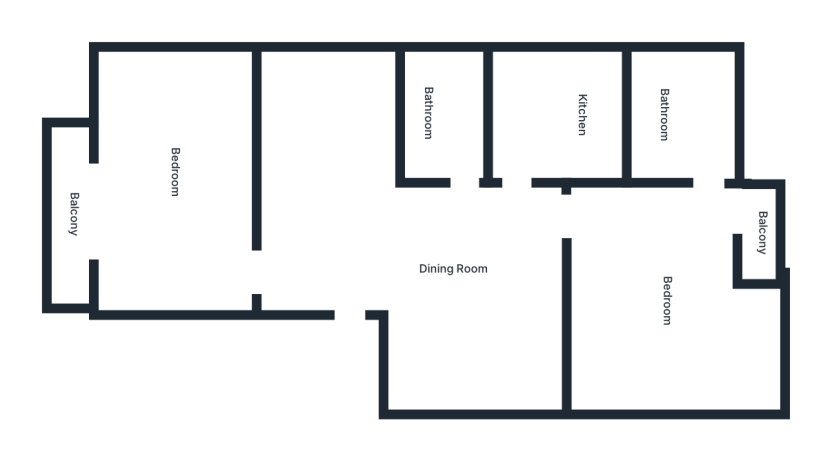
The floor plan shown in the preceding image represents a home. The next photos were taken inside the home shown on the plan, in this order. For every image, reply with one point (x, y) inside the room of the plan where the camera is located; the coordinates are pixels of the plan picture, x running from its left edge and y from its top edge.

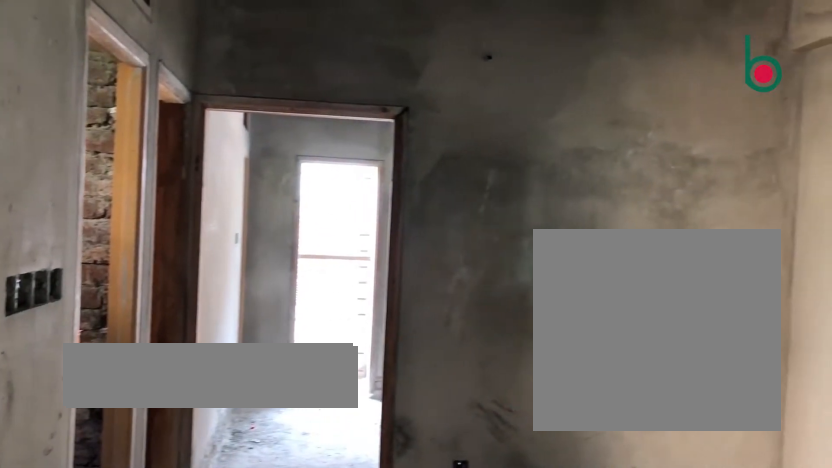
(456, 270)
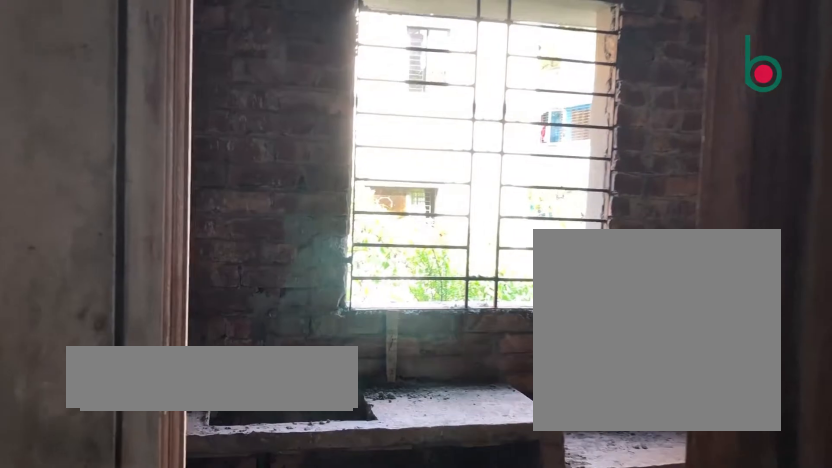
(580, 117)
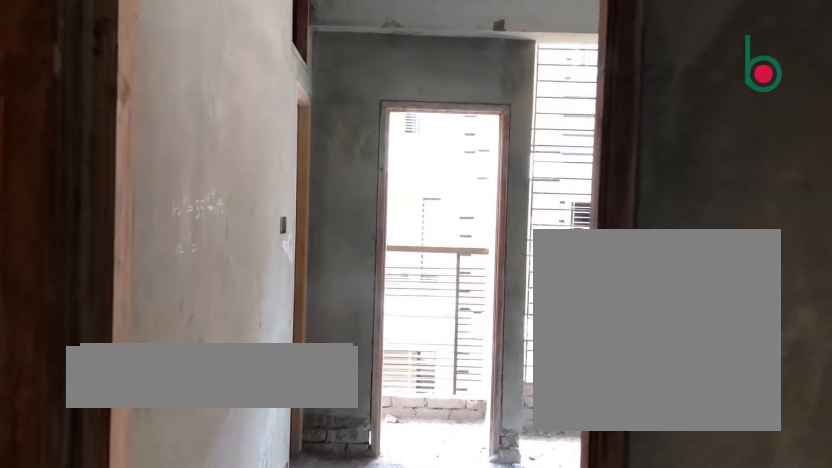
(666, 300)
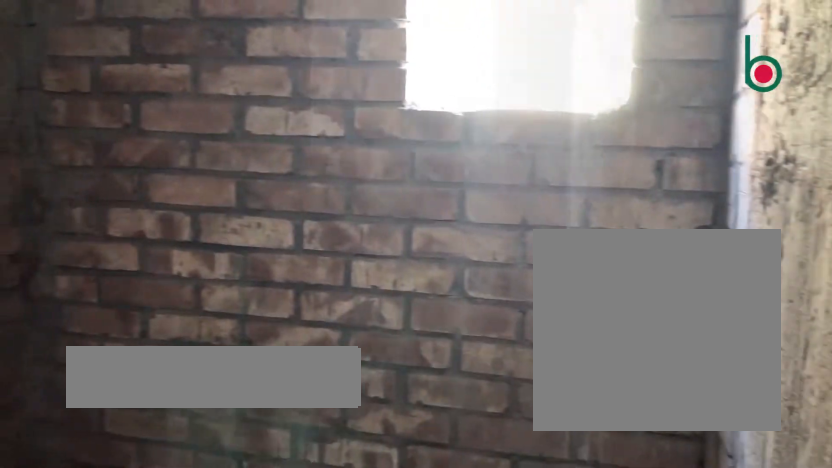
(676, 116)
